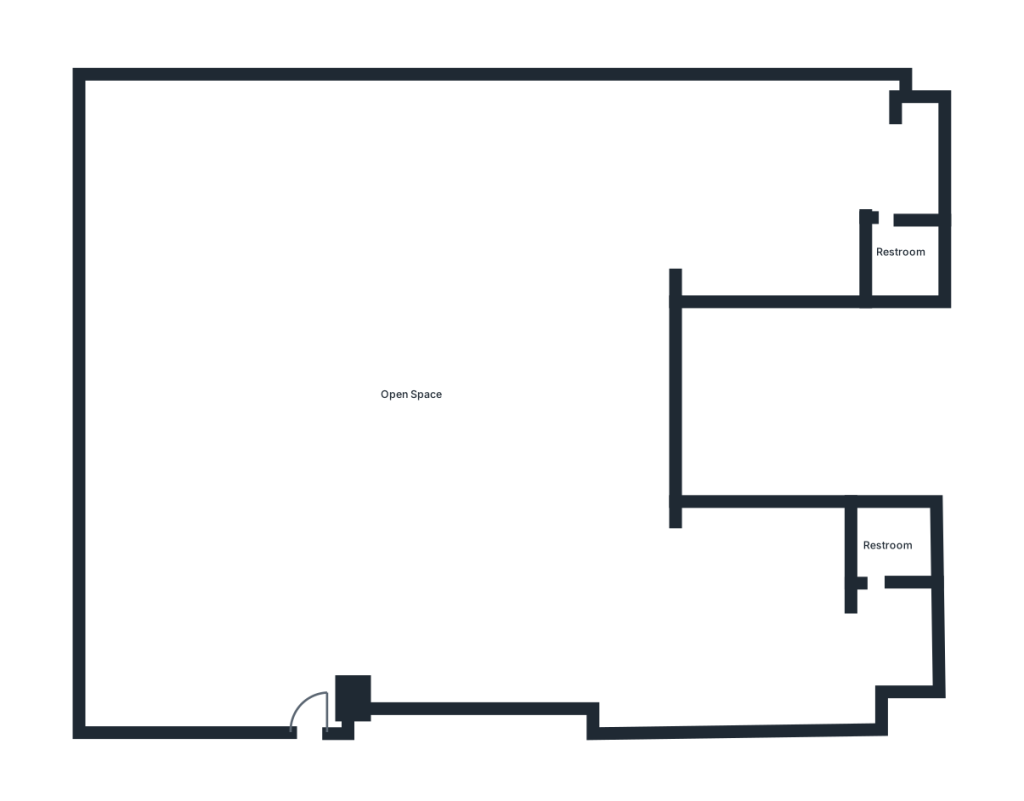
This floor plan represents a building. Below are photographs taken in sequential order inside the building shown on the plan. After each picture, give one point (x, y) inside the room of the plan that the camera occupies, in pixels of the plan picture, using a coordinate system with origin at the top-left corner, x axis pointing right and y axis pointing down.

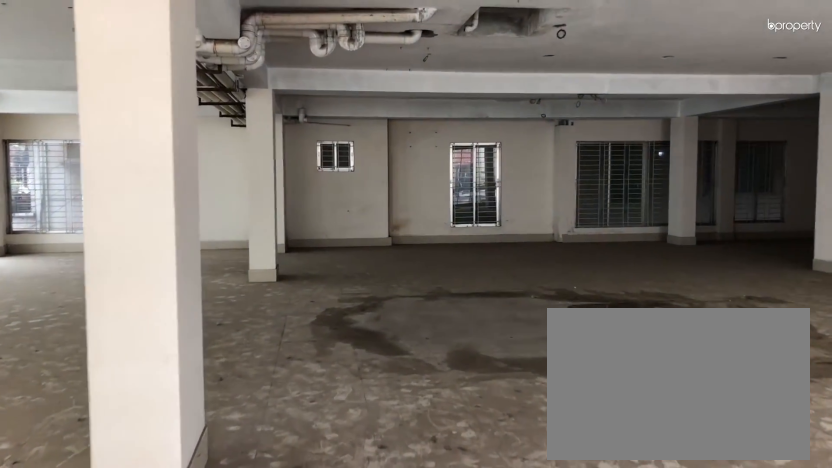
(315, 649)
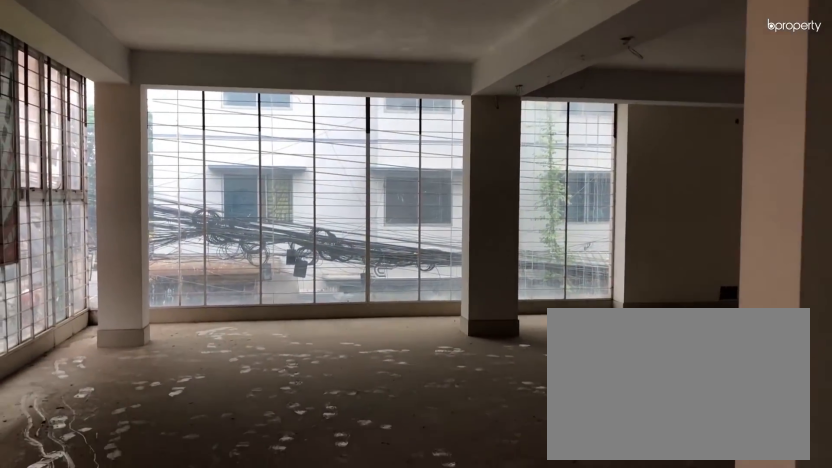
(415, 395)
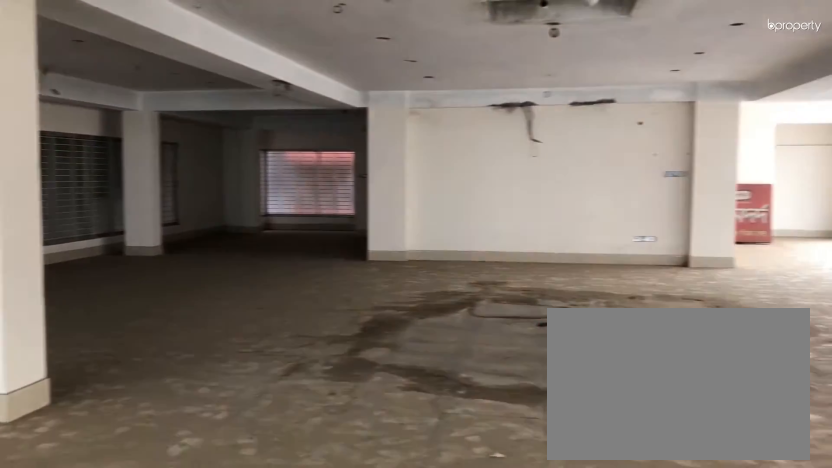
(415, 395)
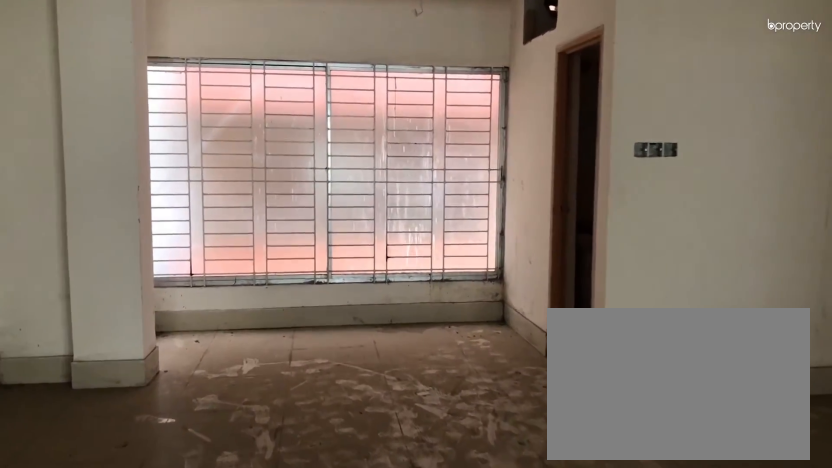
(709, 181)
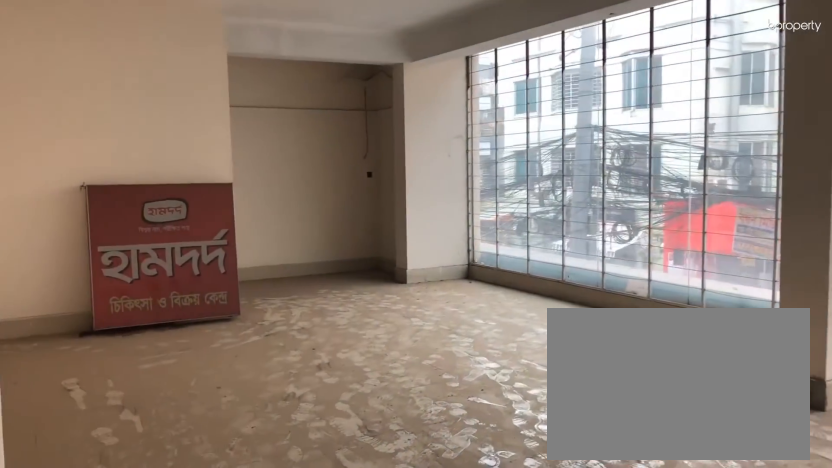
(750, 615)
